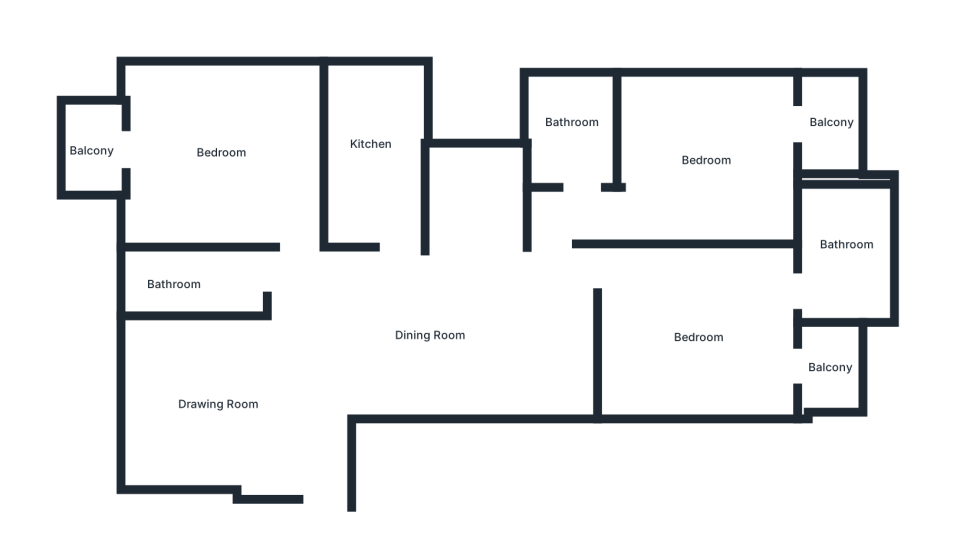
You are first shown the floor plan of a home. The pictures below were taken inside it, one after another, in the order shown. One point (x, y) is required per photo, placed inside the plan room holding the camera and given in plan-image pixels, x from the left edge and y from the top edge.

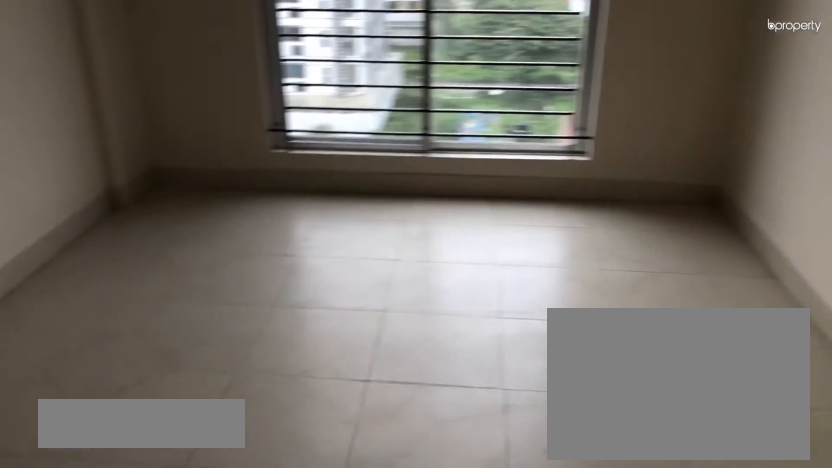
(203, 400)
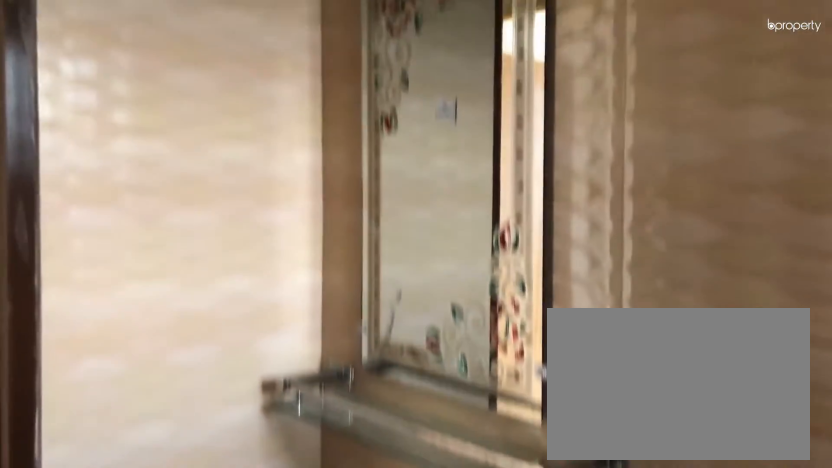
(183, 280)
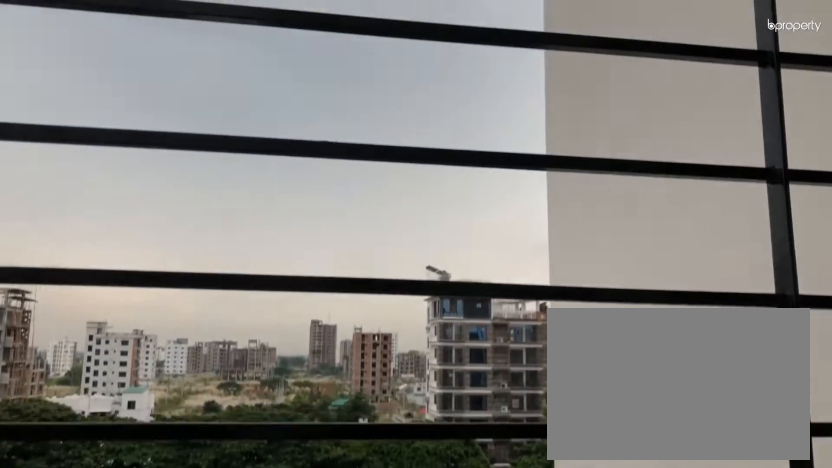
(88, 151)
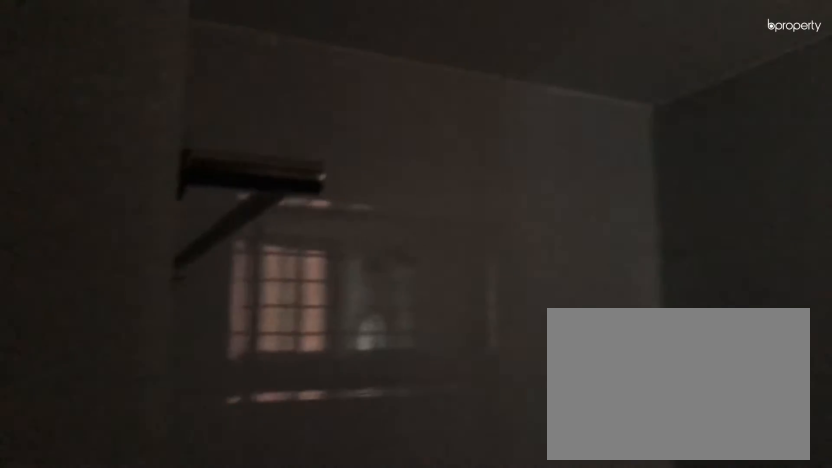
(842, 248)
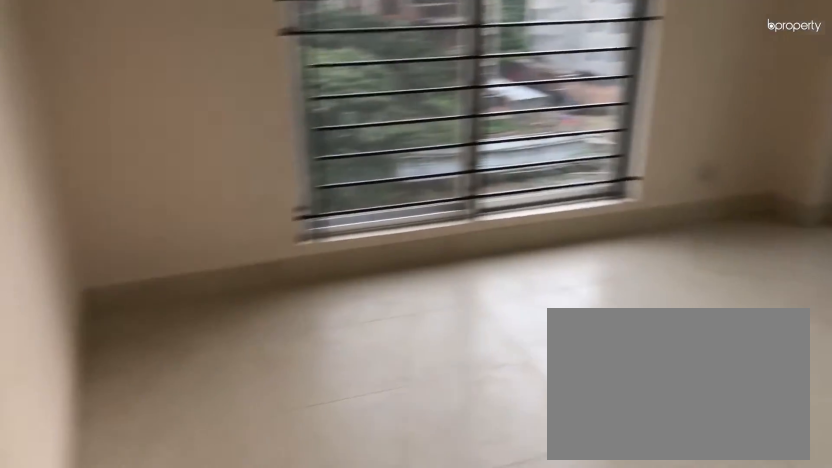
(705, 158)
